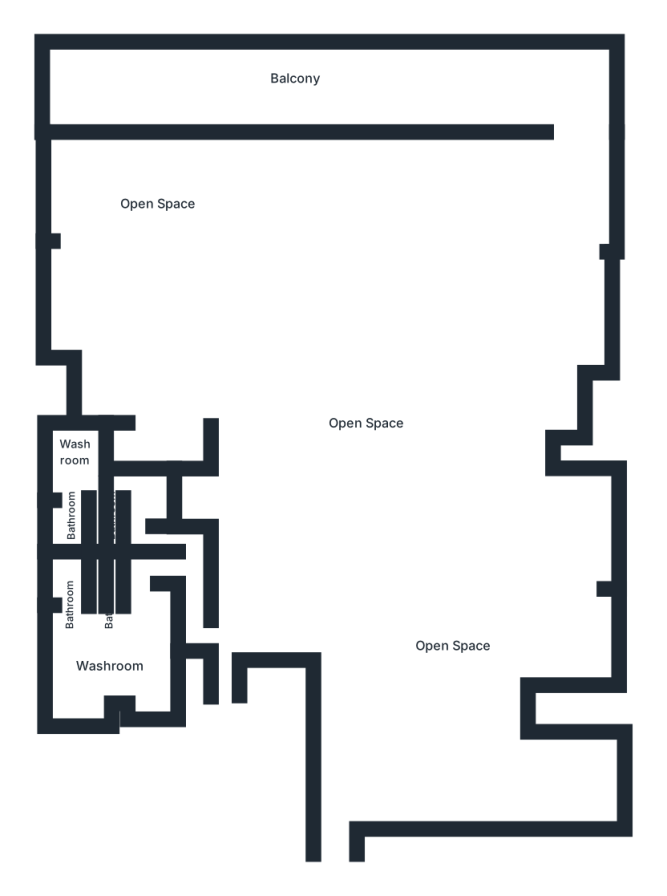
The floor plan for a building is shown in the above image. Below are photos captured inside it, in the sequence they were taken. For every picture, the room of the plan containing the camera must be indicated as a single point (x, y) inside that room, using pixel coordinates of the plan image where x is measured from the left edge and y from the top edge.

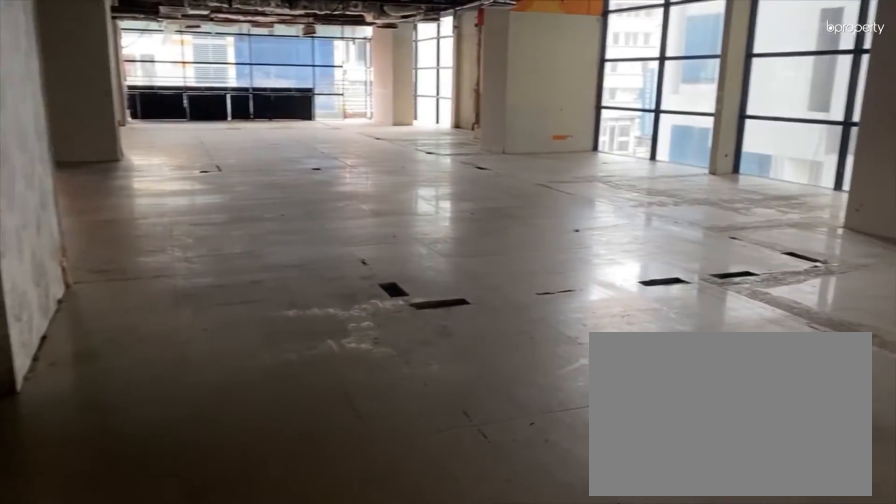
(407, 725)
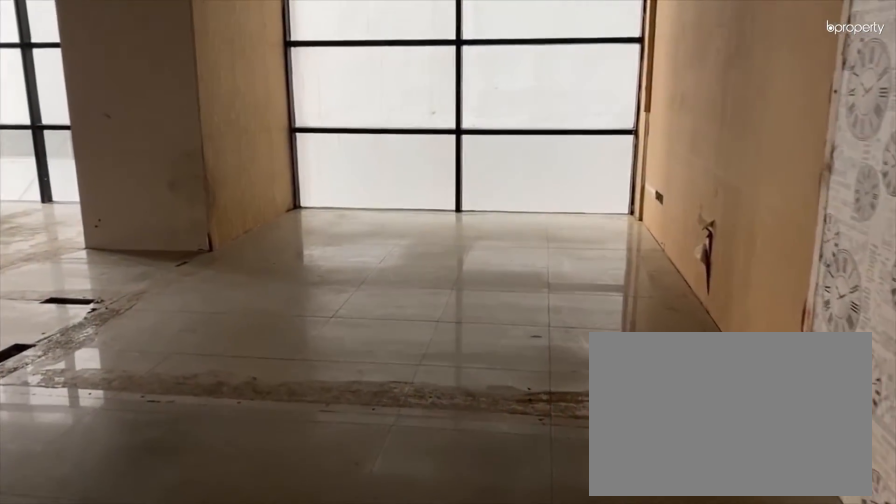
(407, 725)
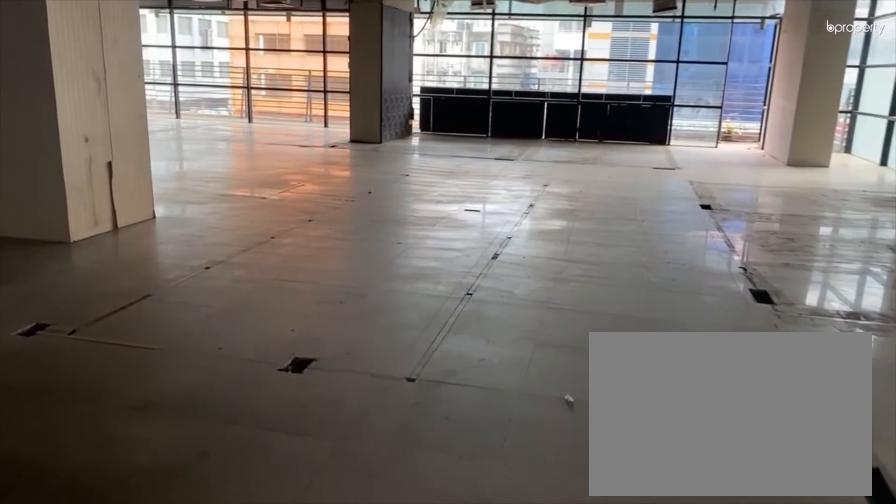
(402, 506)
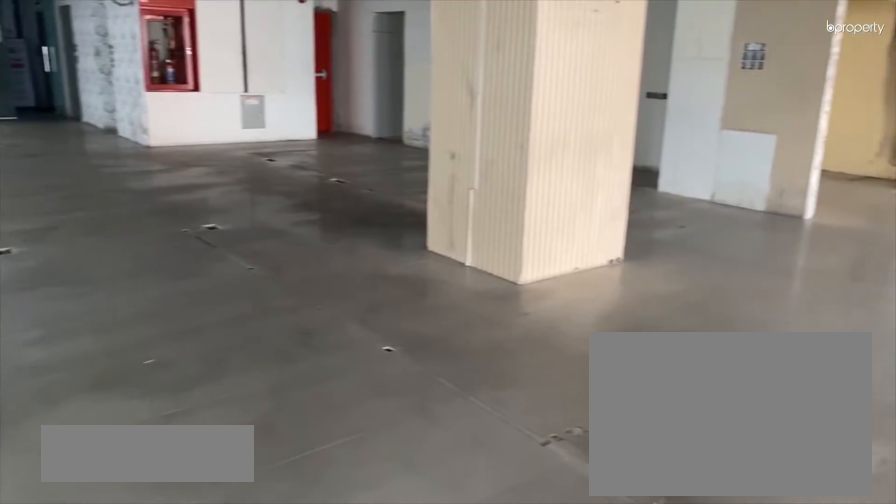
(330, 356)
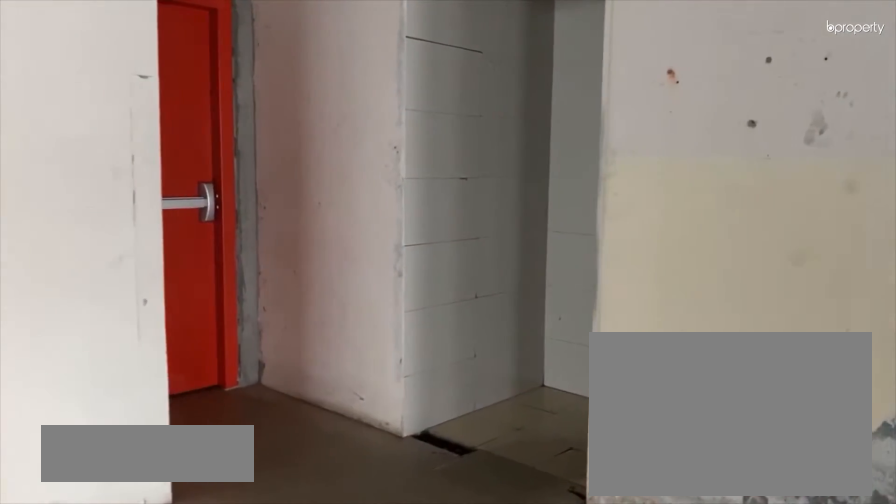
(276, 598)
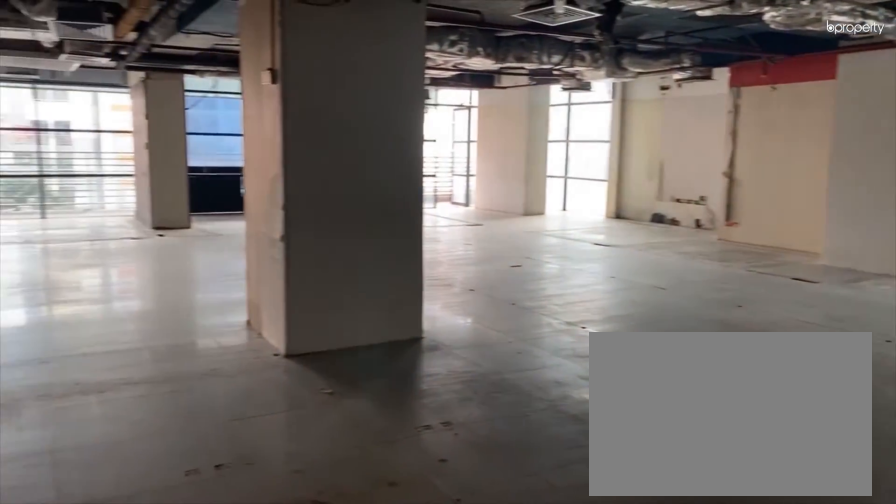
(276, 598)
